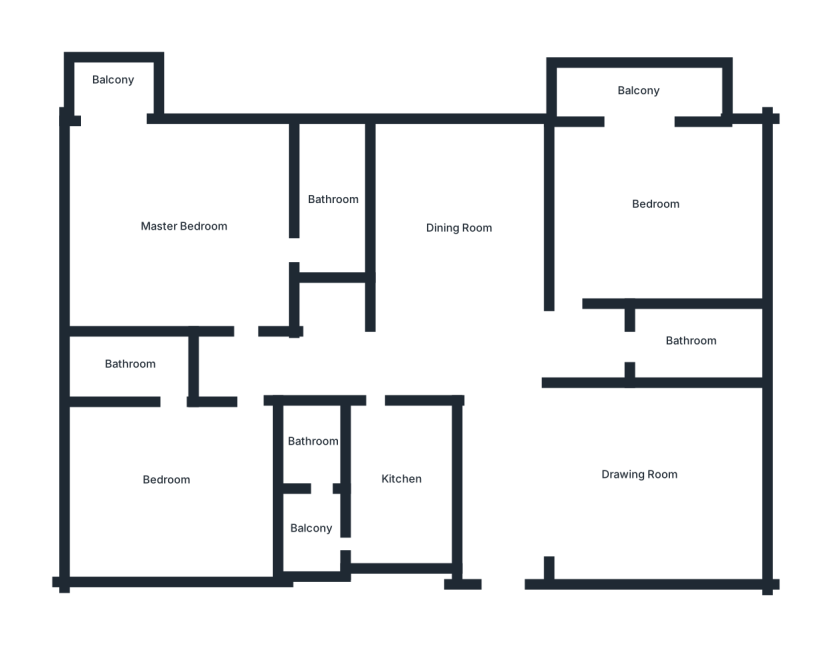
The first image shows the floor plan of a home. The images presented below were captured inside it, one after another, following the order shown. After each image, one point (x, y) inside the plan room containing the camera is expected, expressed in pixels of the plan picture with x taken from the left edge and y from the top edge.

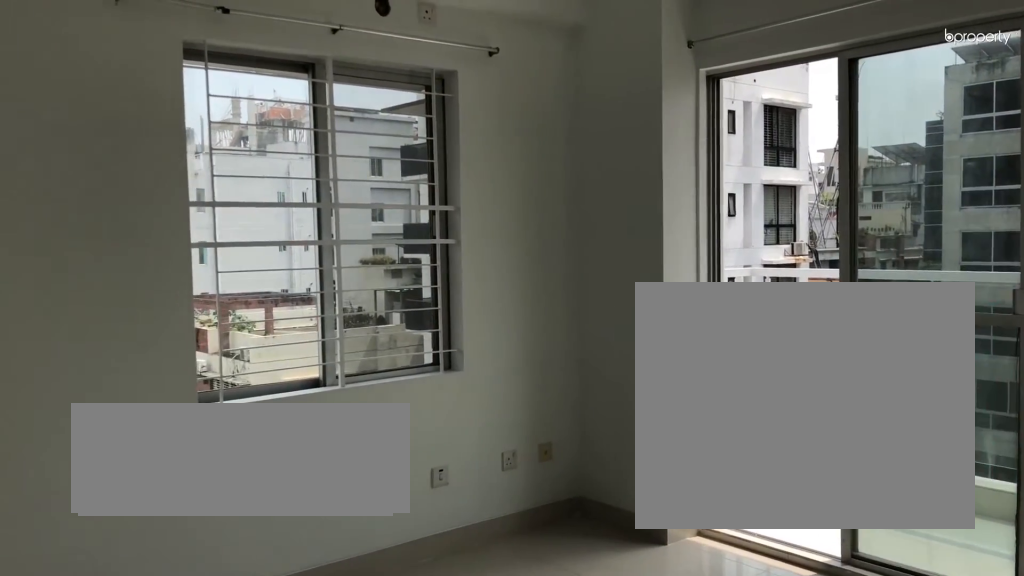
(184, 225)
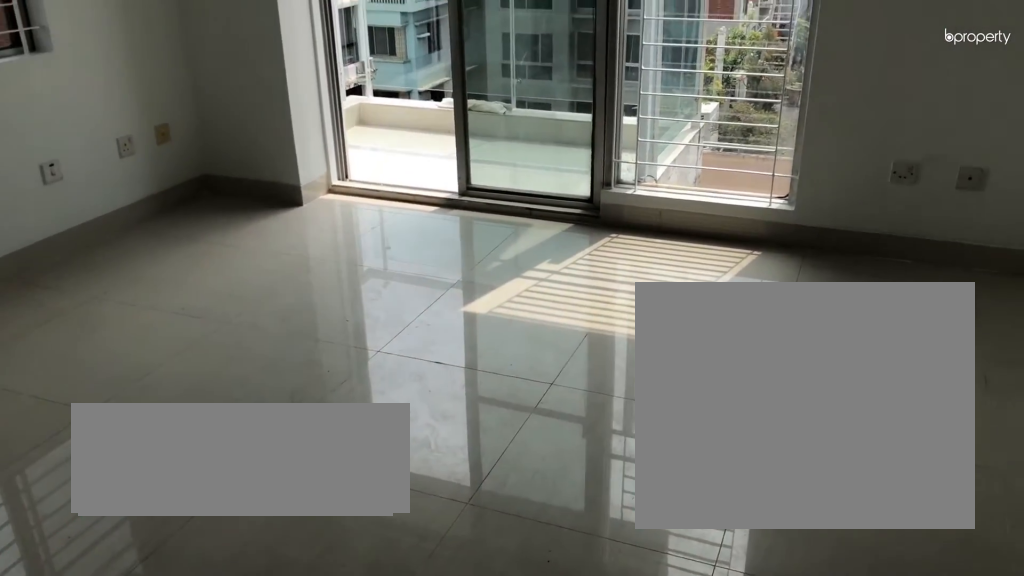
(184, 225)
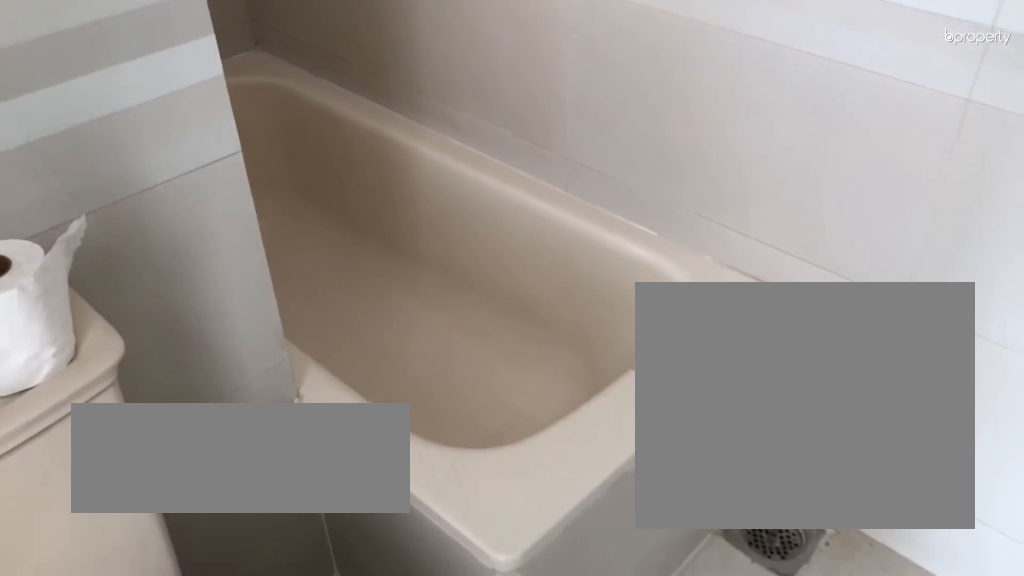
(332, 199)
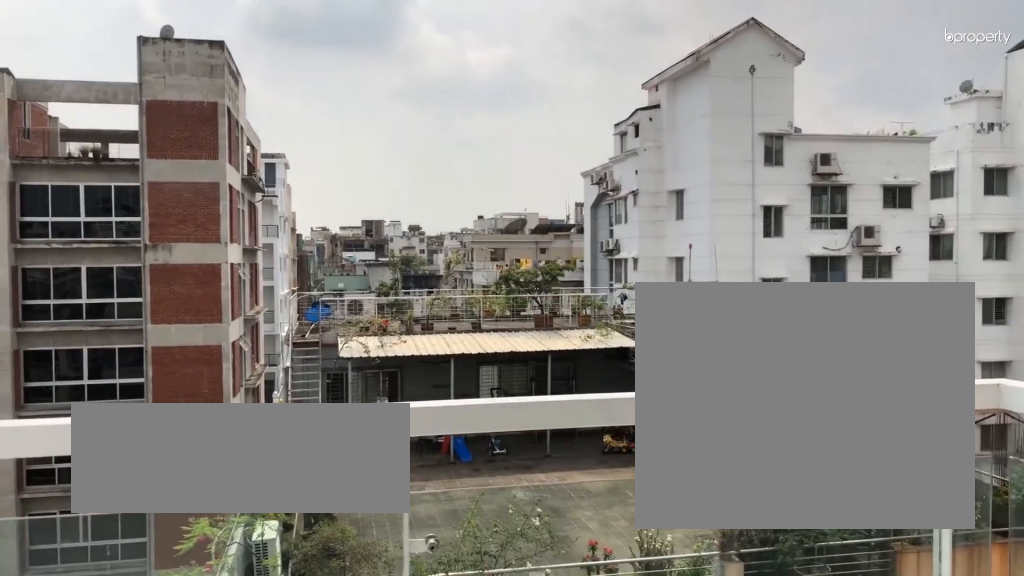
(113, 80)
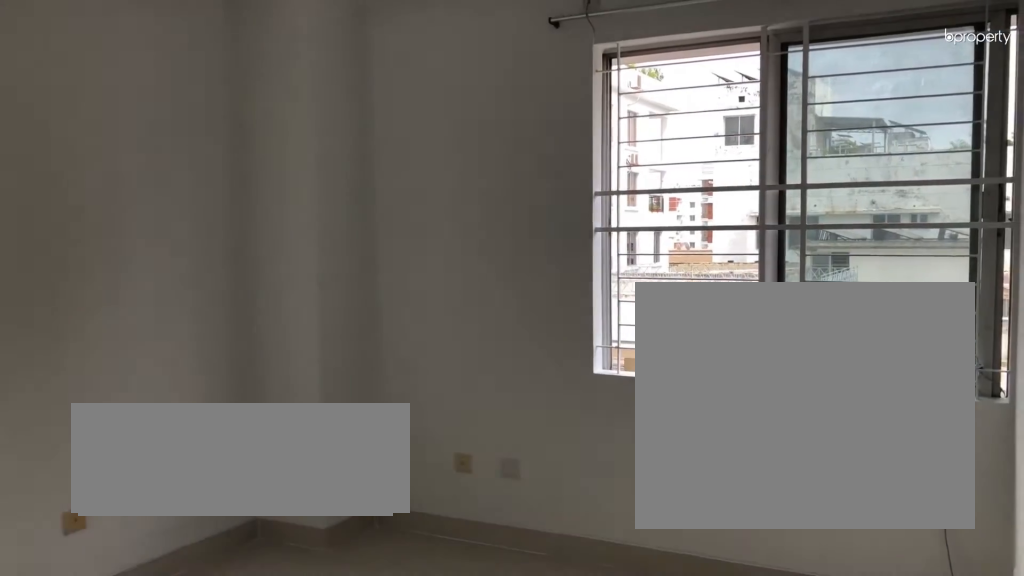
(166, 480)
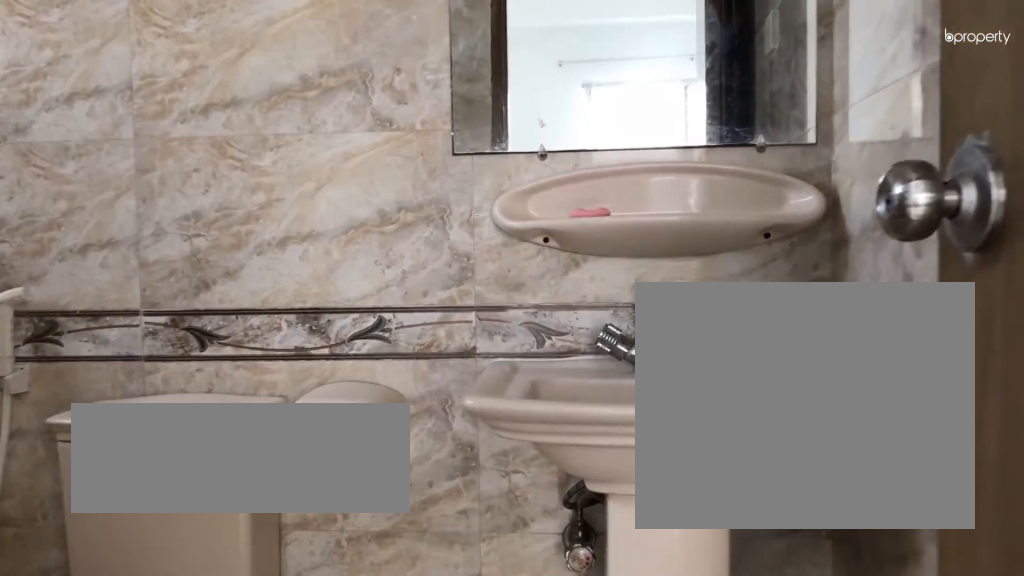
(131, 363)
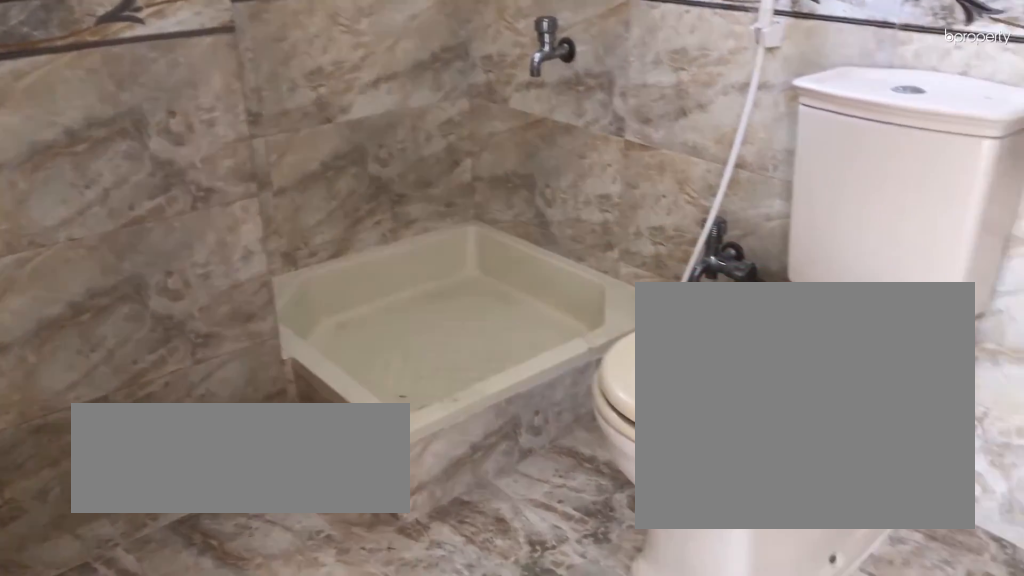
(131, 363)
